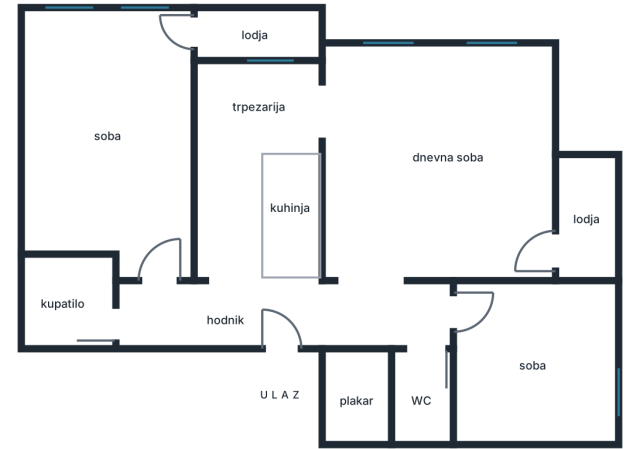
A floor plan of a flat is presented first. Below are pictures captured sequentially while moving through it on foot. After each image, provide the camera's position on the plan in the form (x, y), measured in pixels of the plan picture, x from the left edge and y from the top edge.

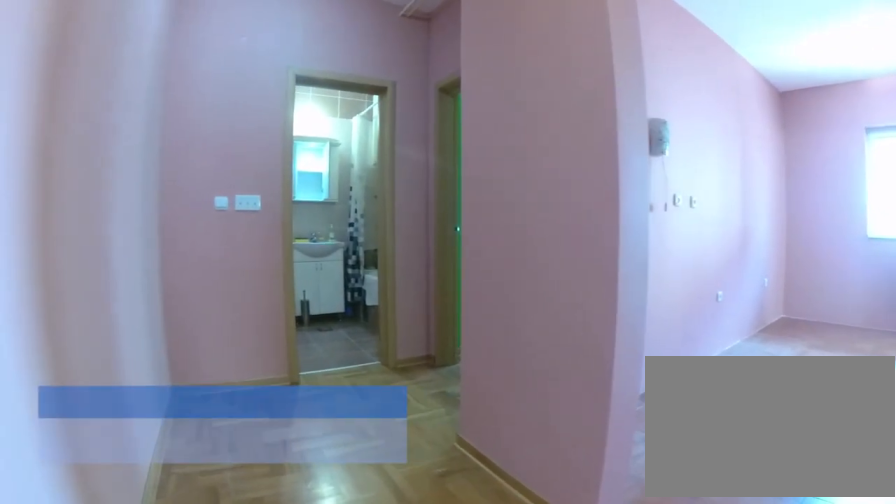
(257, 316)
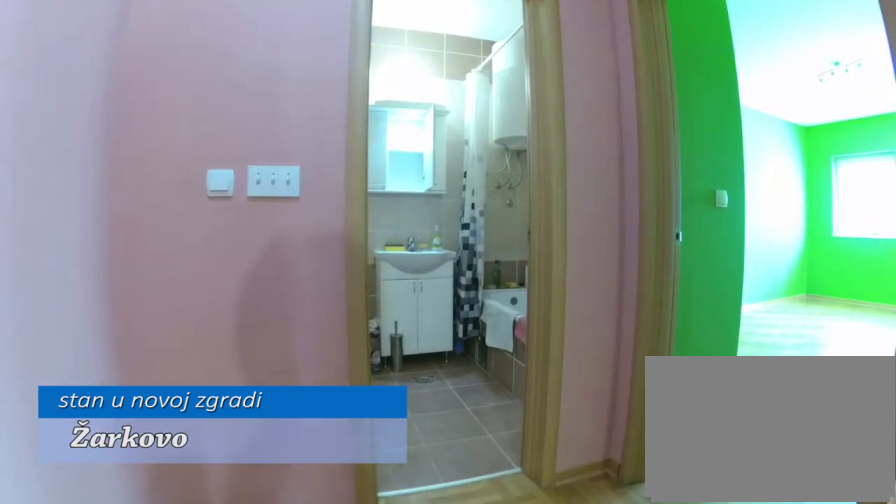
(210, 317)
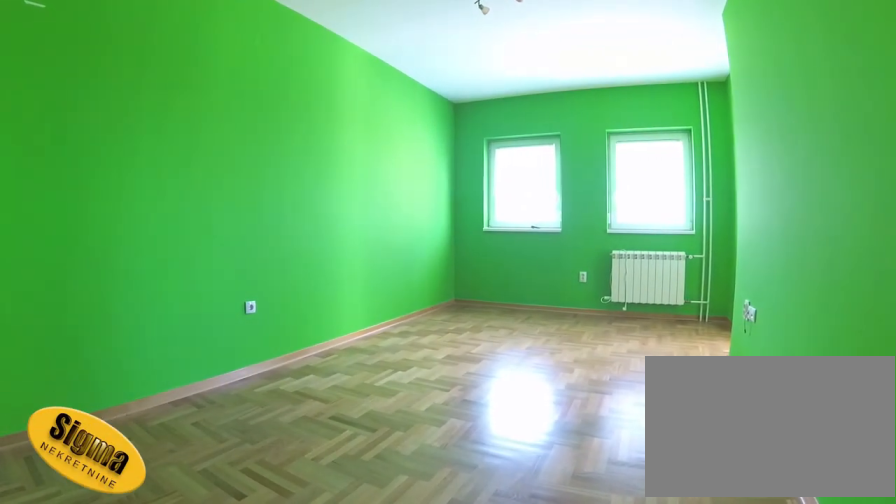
(164, 273)
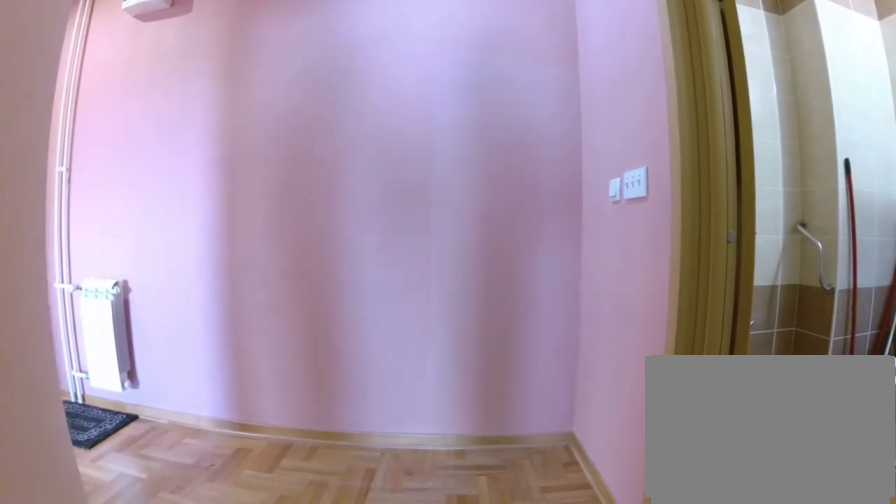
(158, 263)
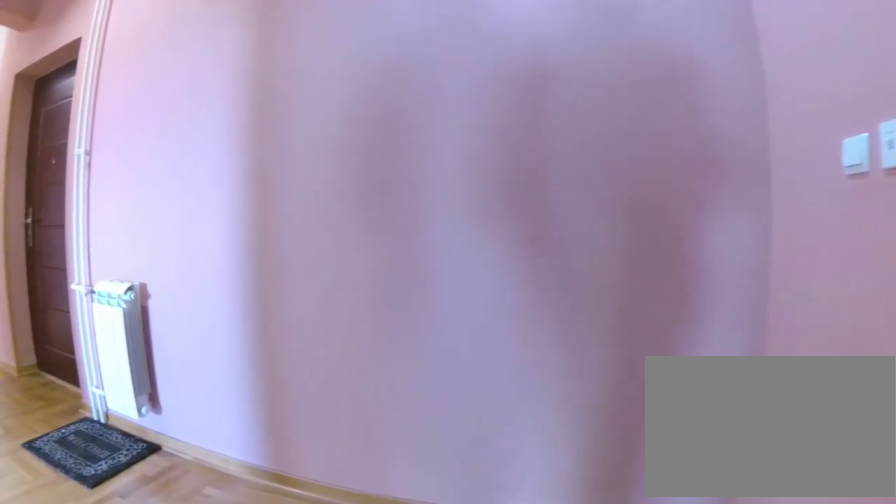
(158, 285)
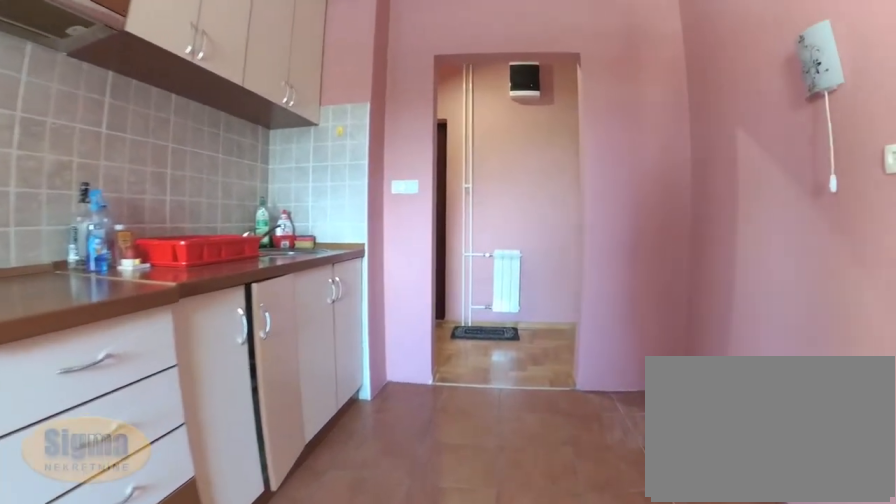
(228, 165)
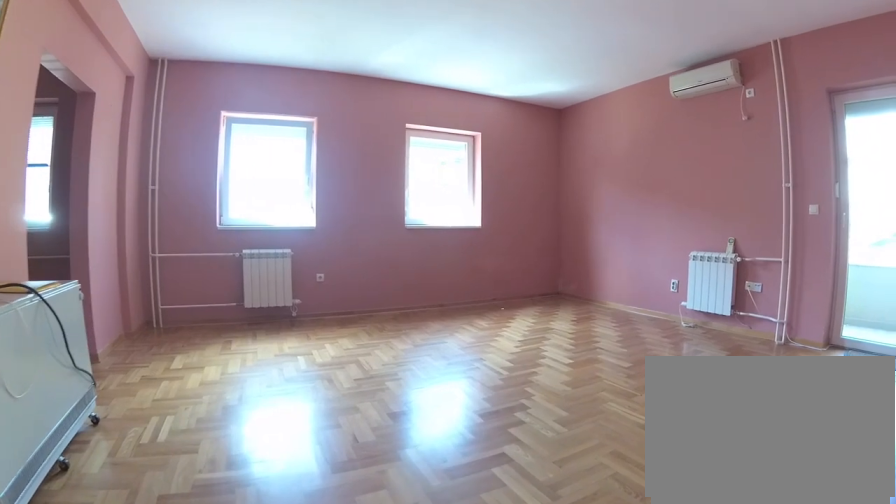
(360, 280)
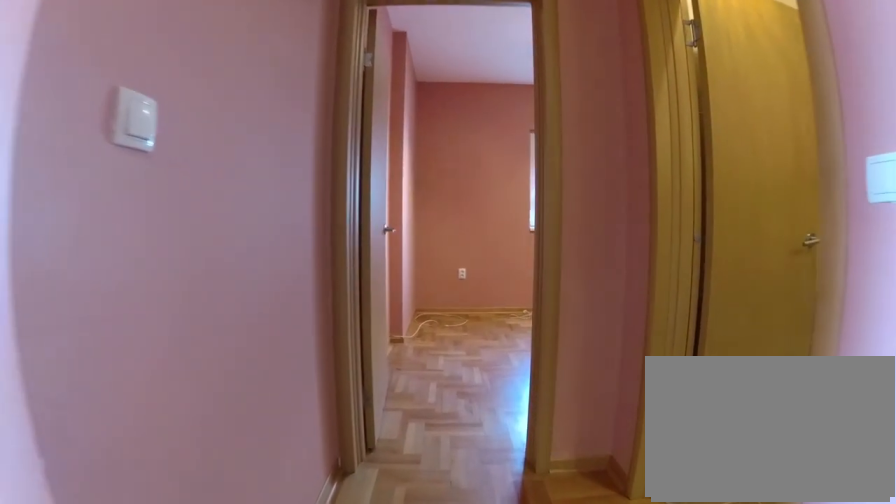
(370, 320)
